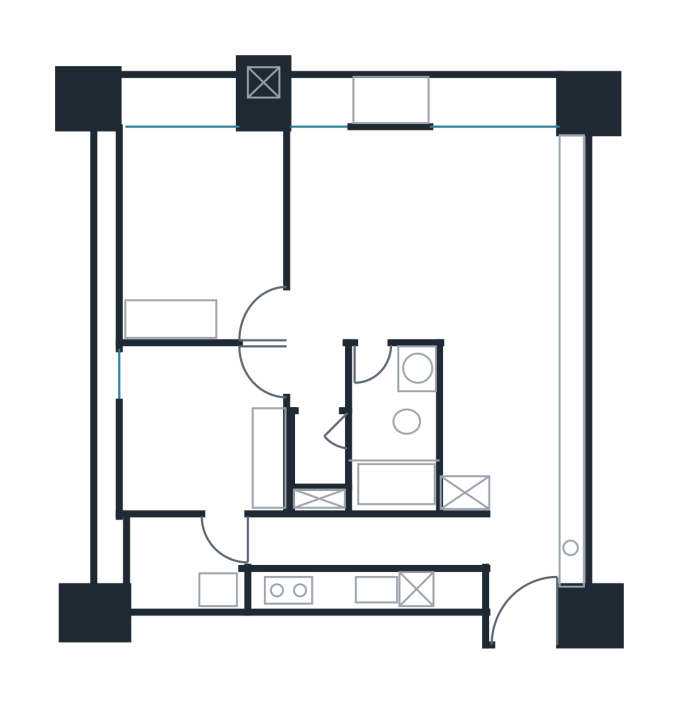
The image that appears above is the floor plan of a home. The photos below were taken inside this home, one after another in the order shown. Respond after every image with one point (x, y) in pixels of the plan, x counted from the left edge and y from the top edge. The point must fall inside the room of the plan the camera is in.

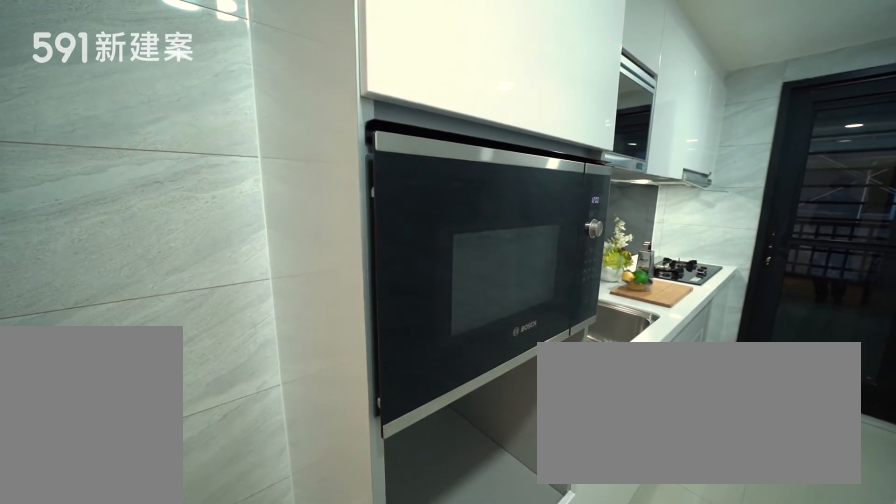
(360, 556)
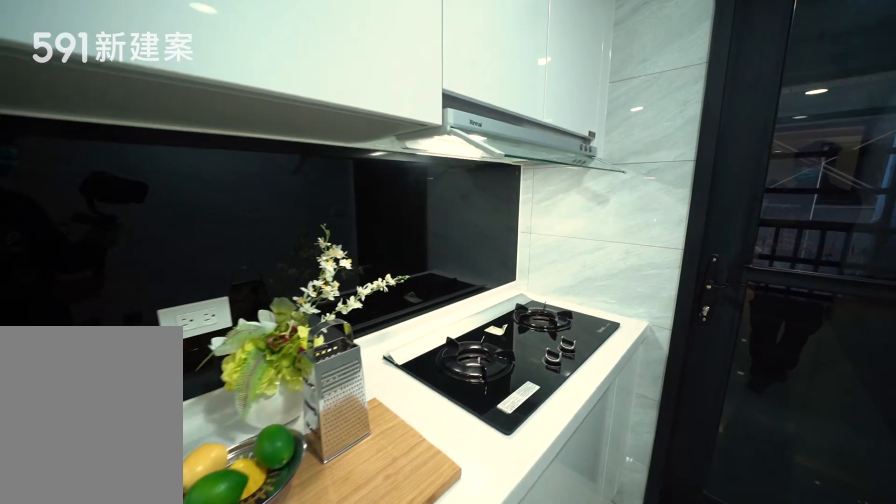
(360, 556)
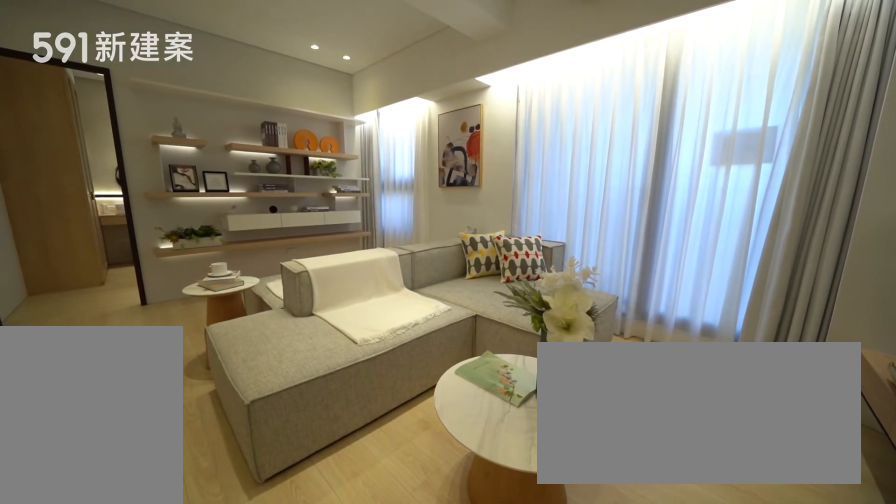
(493, 205)
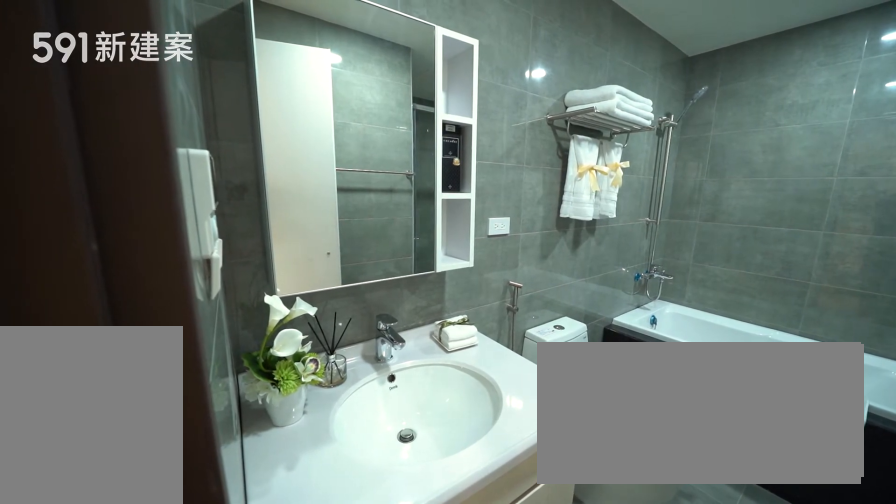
(389, 429)
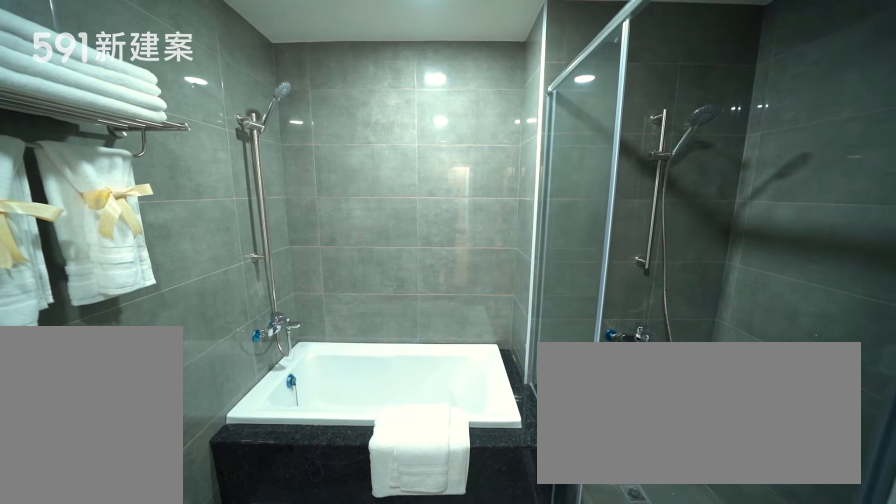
(389, 429)
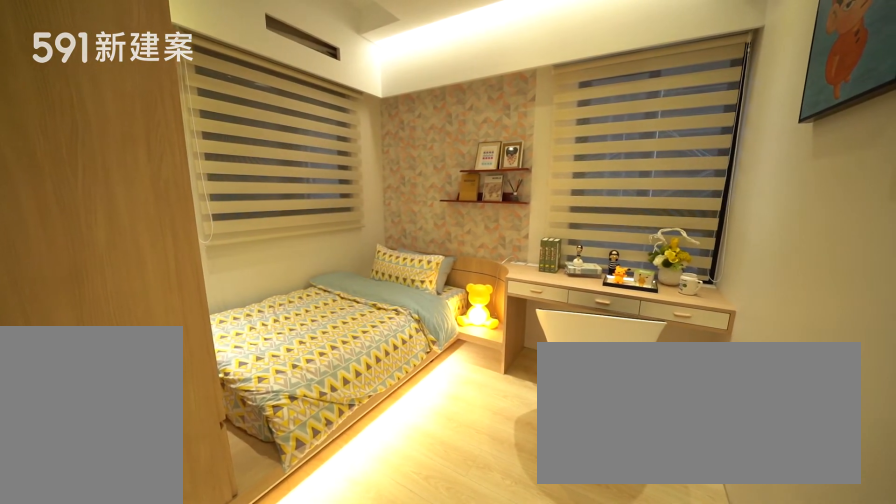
(206, 429)
